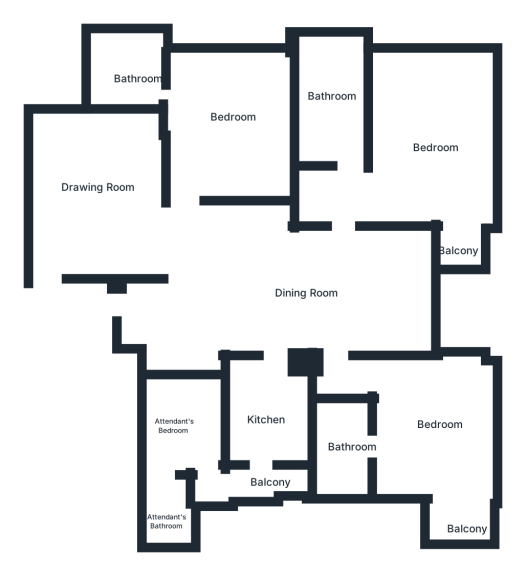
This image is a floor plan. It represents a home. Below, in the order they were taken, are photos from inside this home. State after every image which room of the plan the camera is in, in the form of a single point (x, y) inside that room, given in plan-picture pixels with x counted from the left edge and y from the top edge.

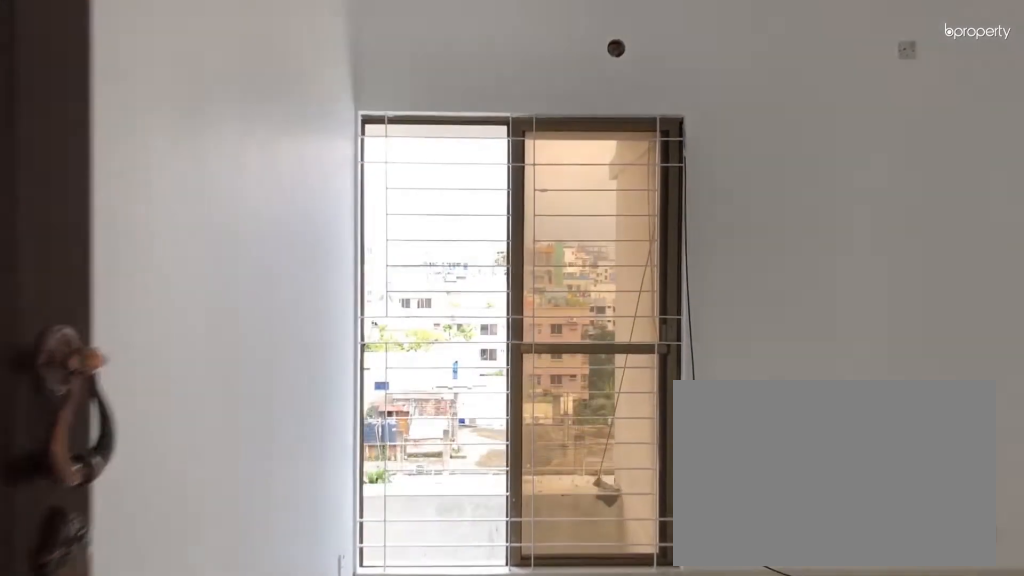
(102, 234)
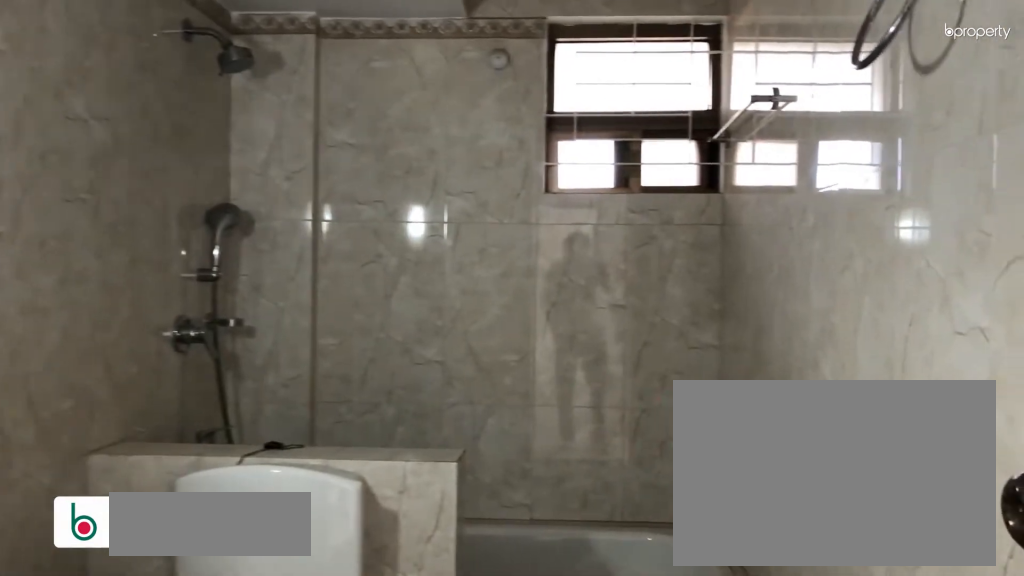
(338, 107)
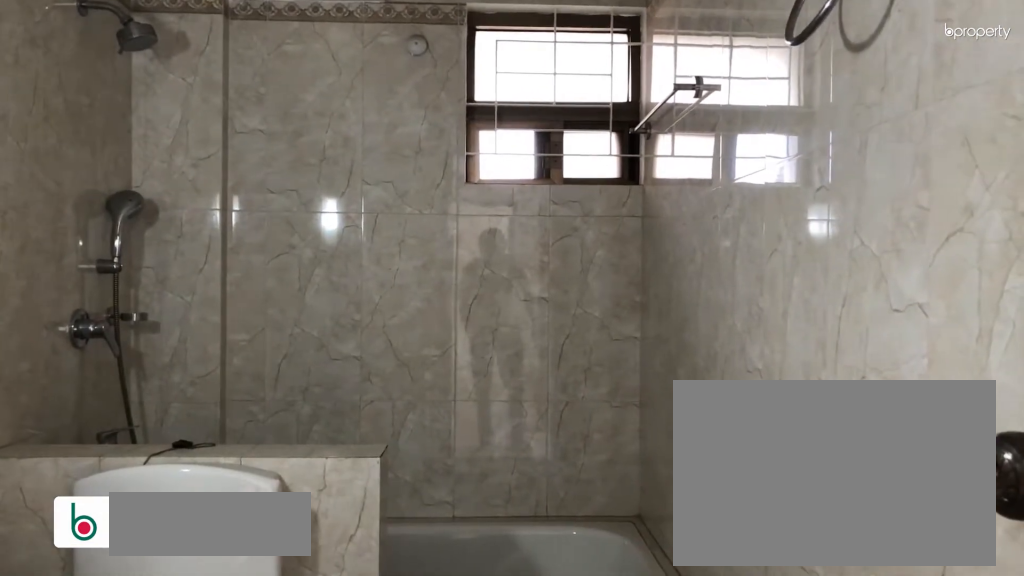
(338, 107)
